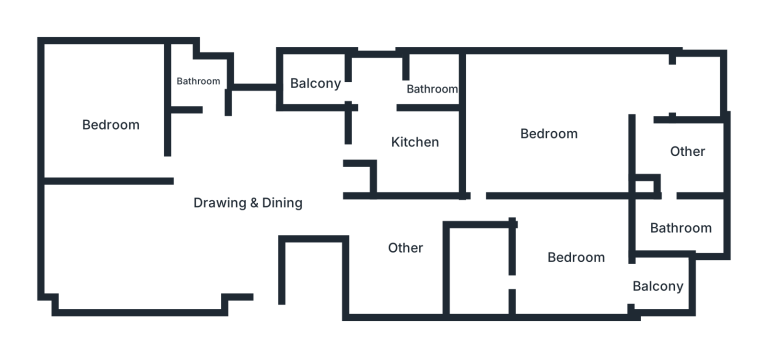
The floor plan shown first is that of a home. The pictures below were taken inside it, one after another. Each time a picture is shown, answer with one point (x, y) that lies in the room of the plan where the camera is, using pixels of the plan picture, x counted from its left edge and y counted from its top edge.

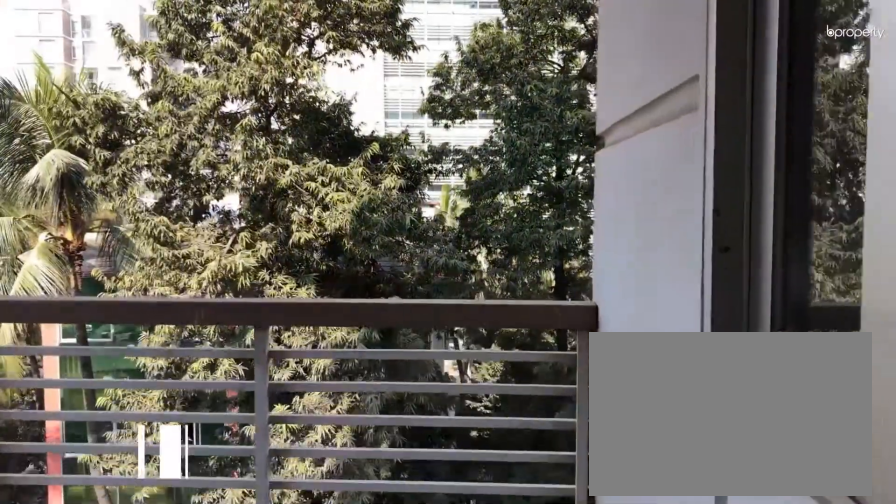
(699, 85)
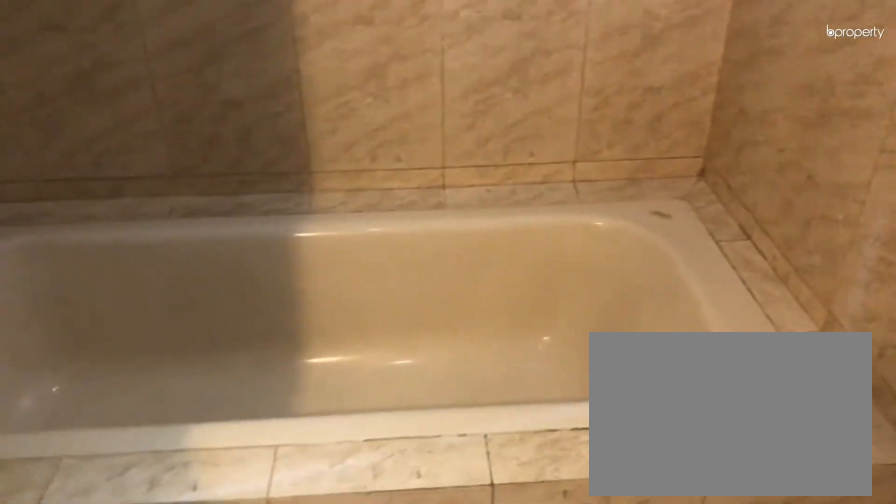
(682, 229)
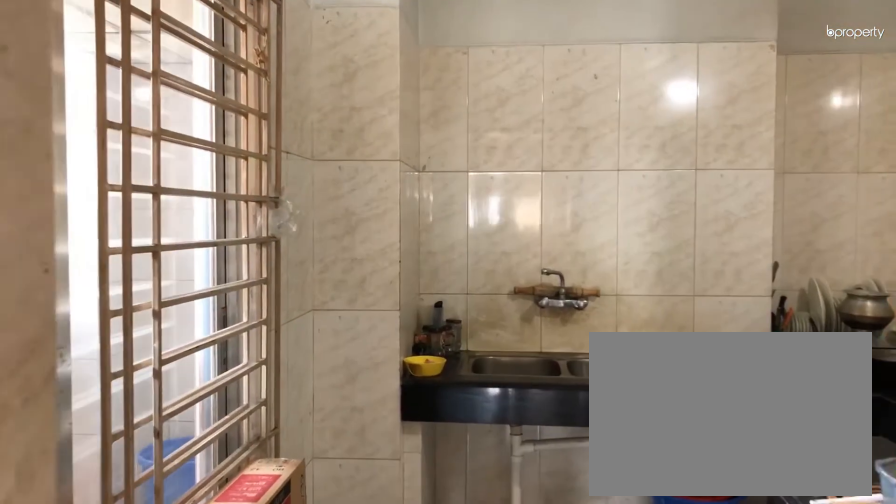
(419, 141)
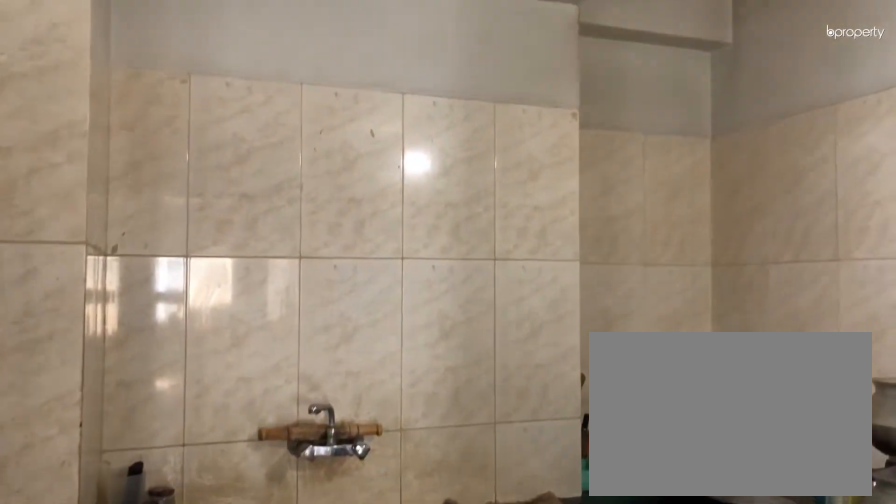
(419, 141)
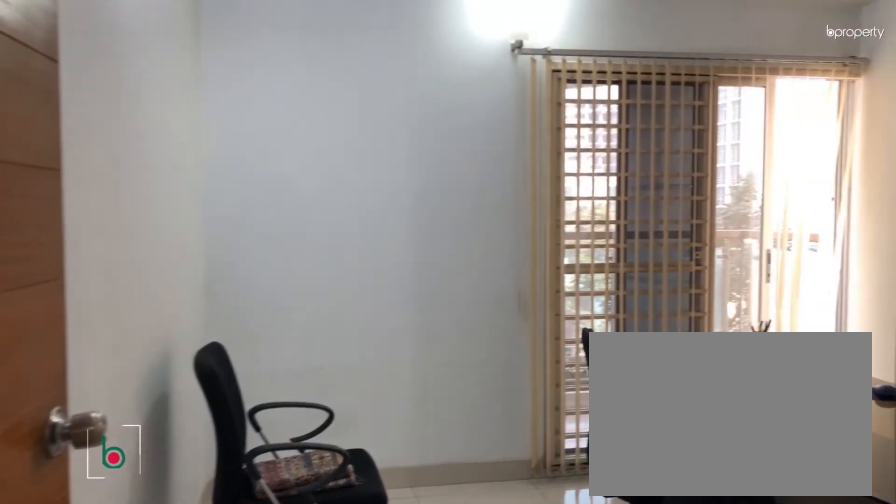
(537, 216)
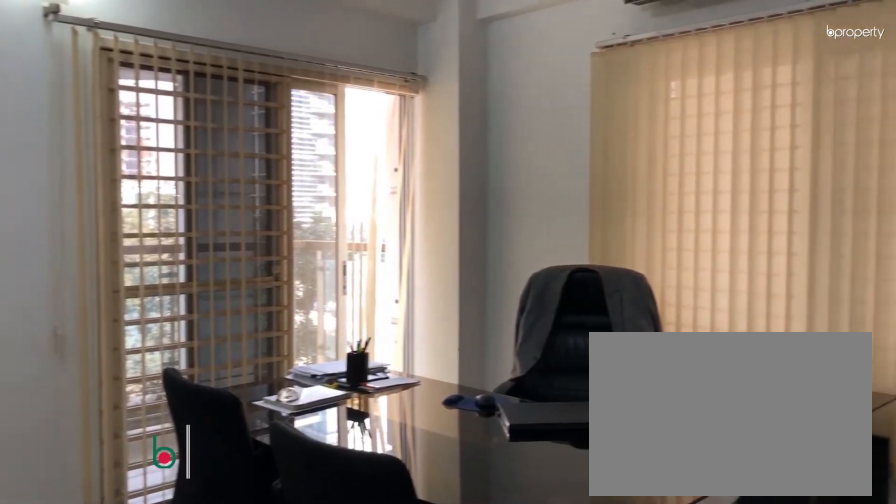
(577, 257)
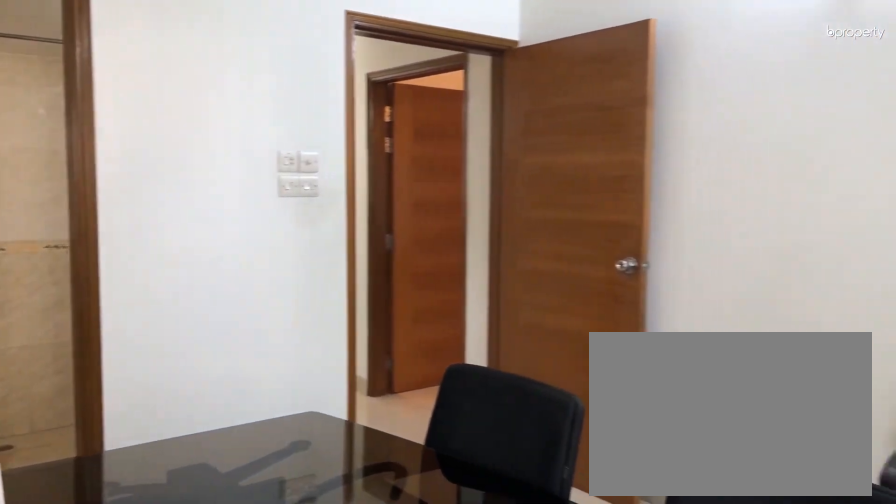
(577, 257)
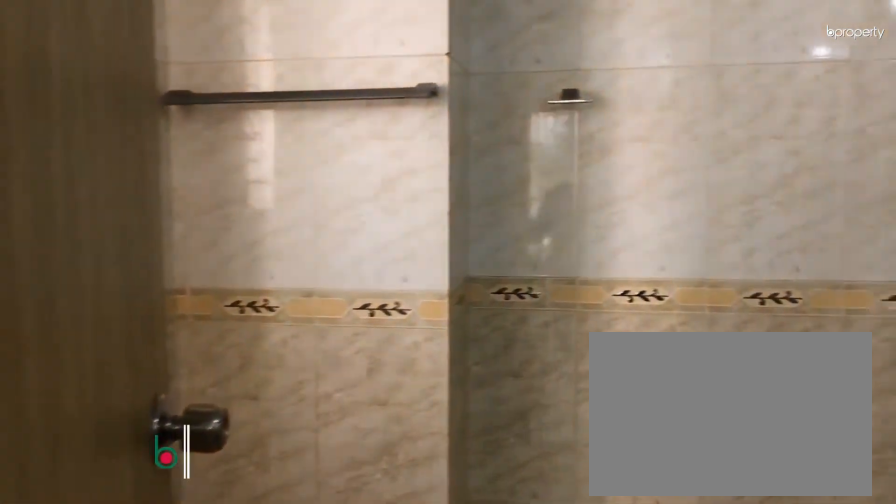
(482, 270)
